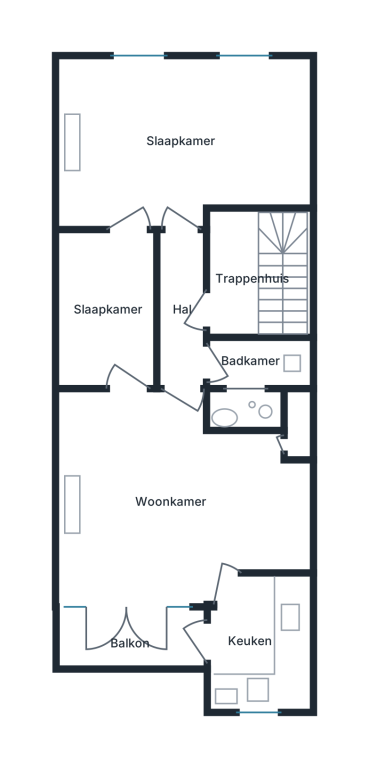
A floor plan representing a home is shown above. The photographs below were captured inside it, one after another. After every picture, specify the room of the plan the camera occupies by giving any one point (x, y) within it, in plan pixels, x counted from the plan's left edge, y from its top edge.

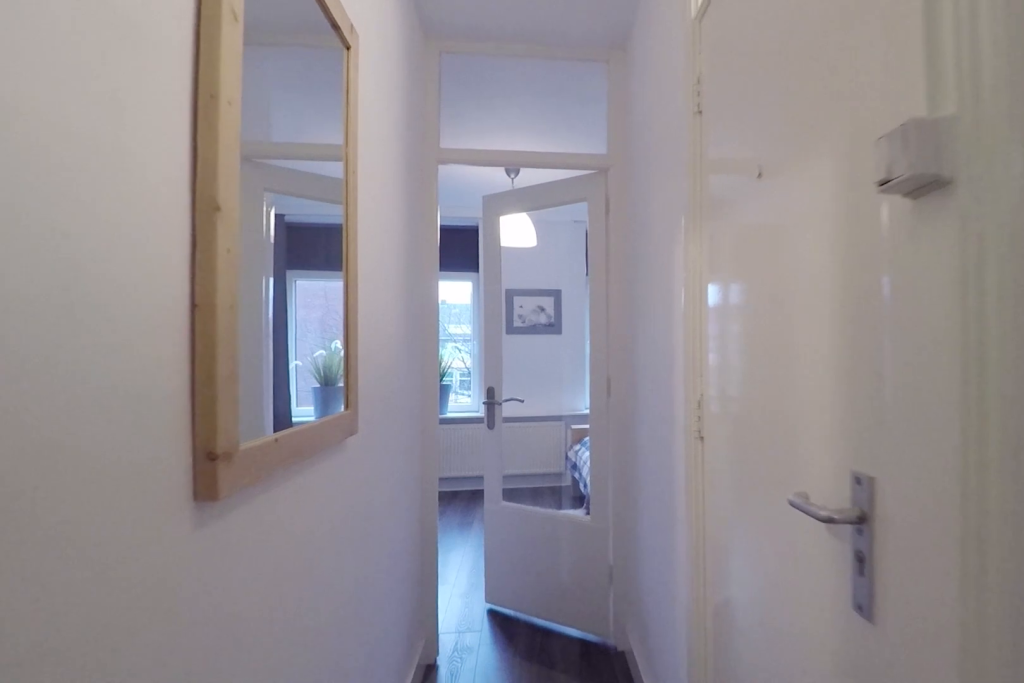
(182, 310)
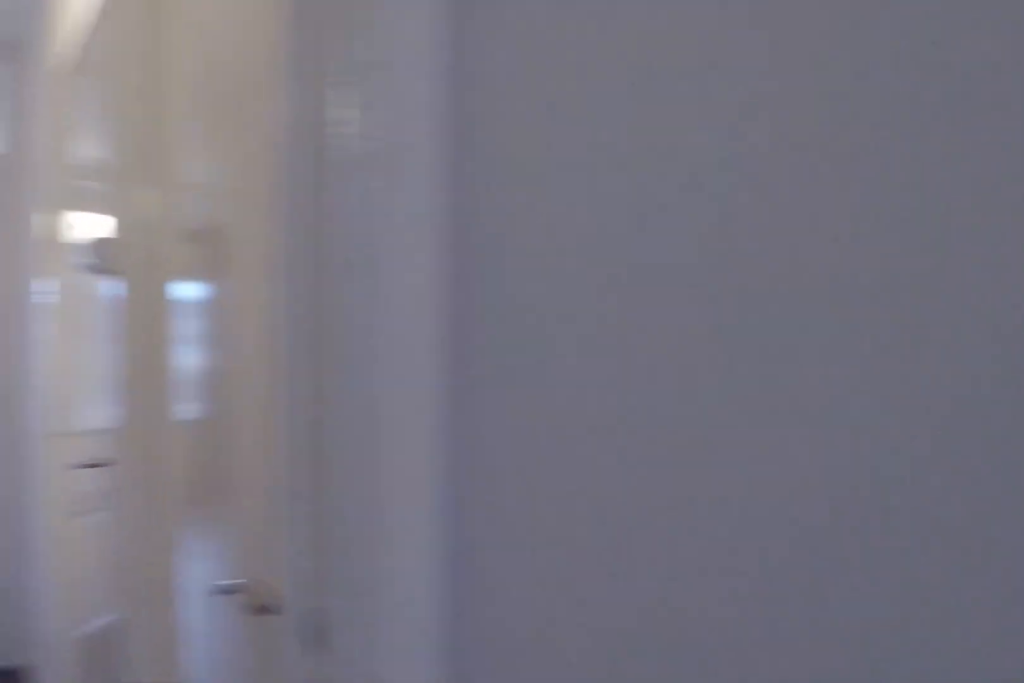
(182, 310)
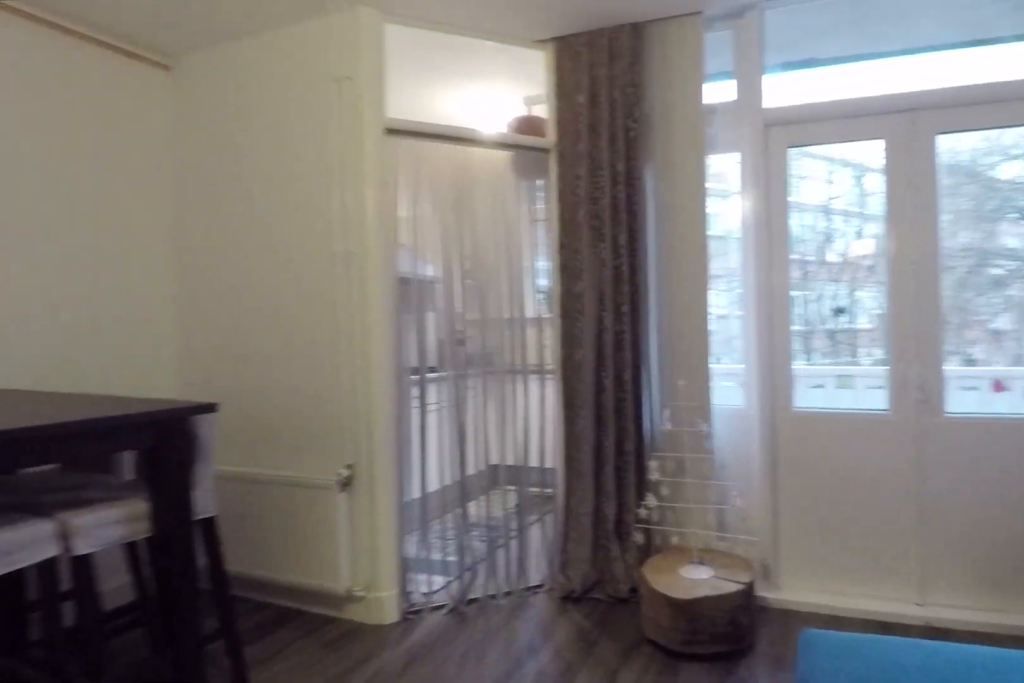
(173, 499)
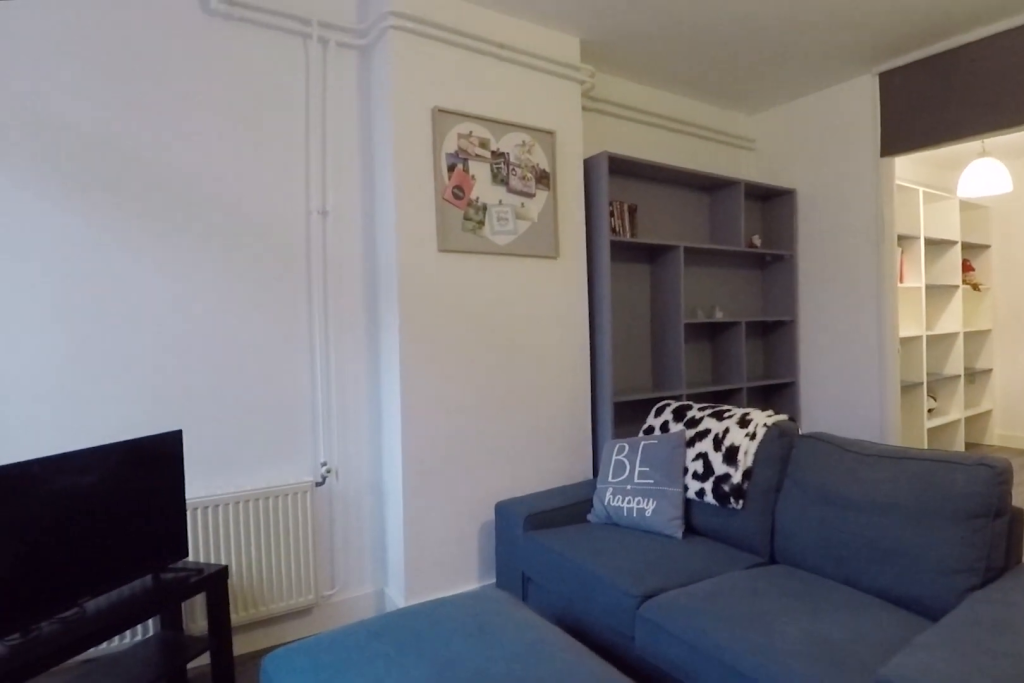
(173, 499)
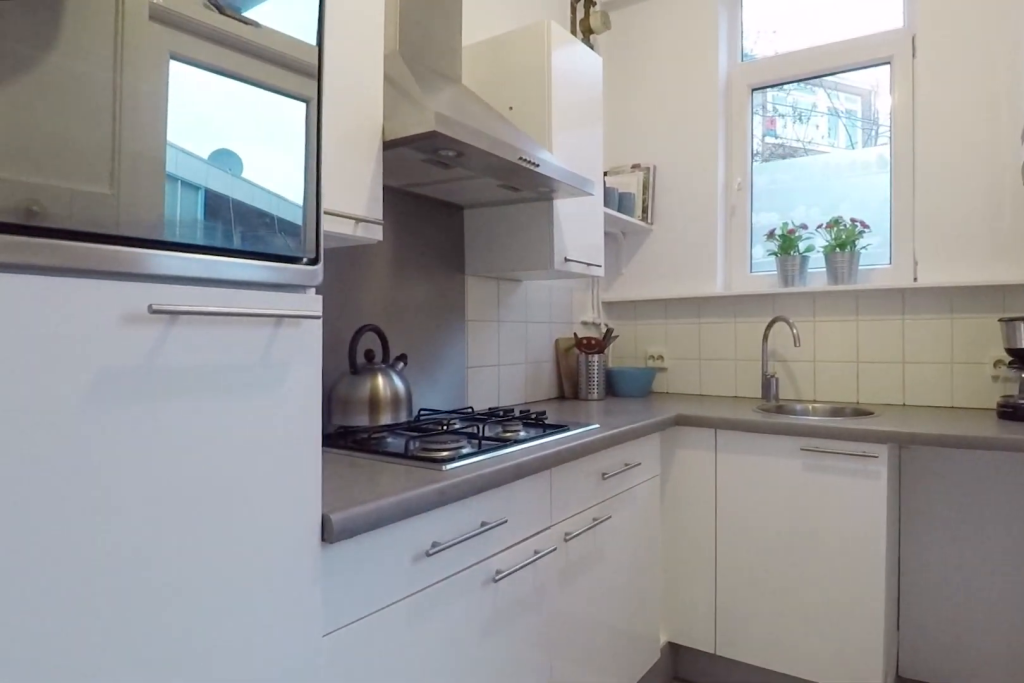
(261, 643)
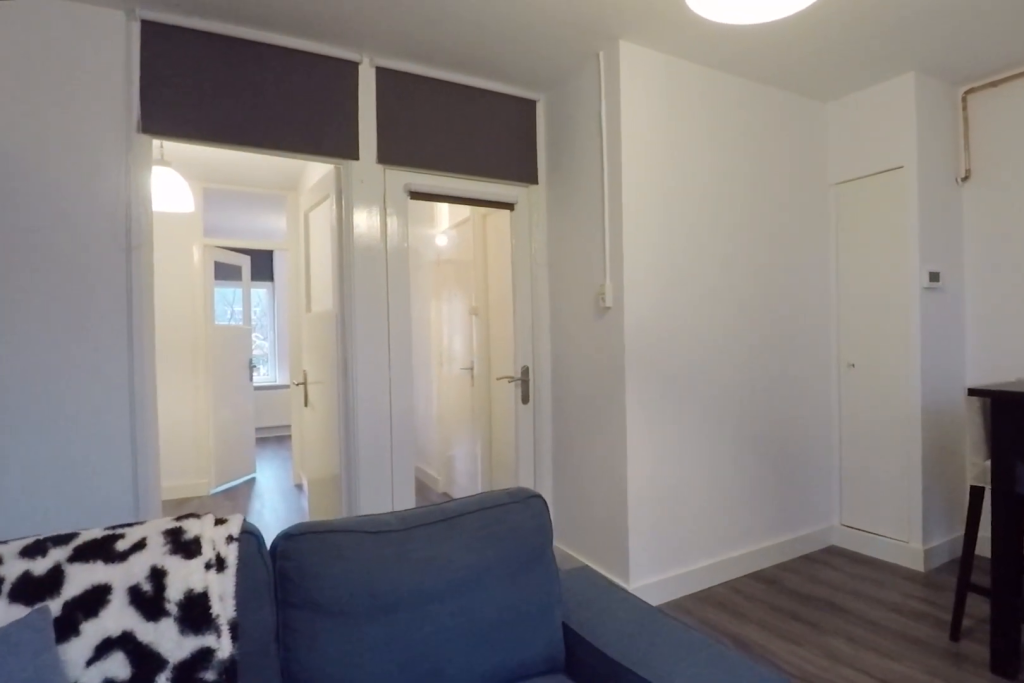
(173, 499)
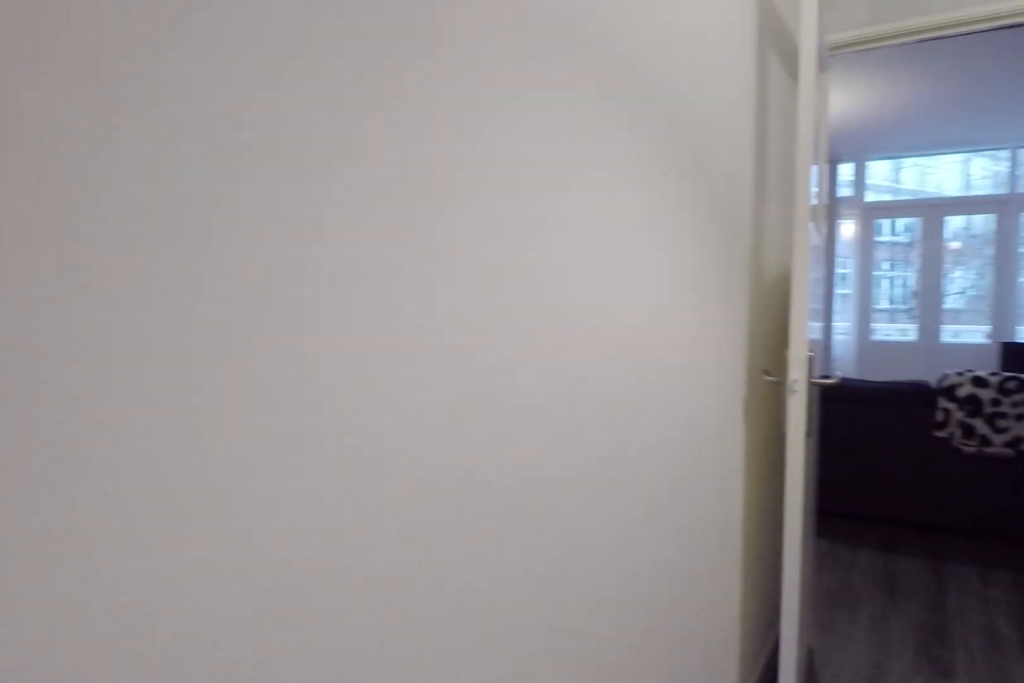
(108, 308)
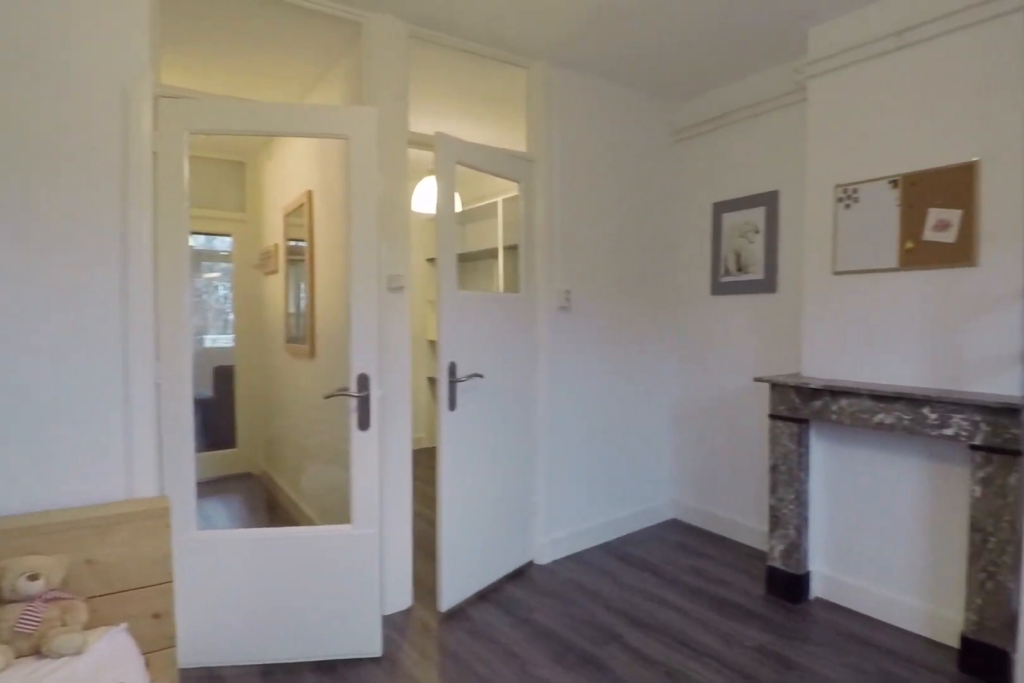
(183, 140)
